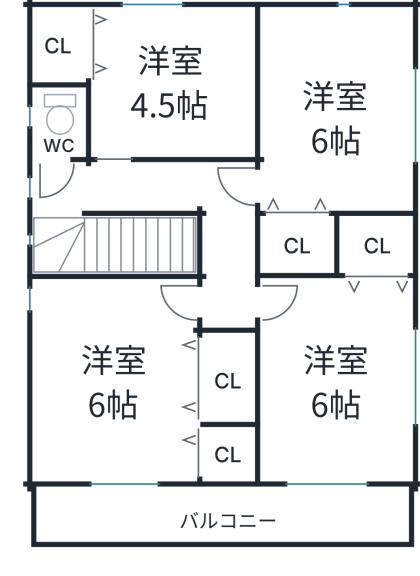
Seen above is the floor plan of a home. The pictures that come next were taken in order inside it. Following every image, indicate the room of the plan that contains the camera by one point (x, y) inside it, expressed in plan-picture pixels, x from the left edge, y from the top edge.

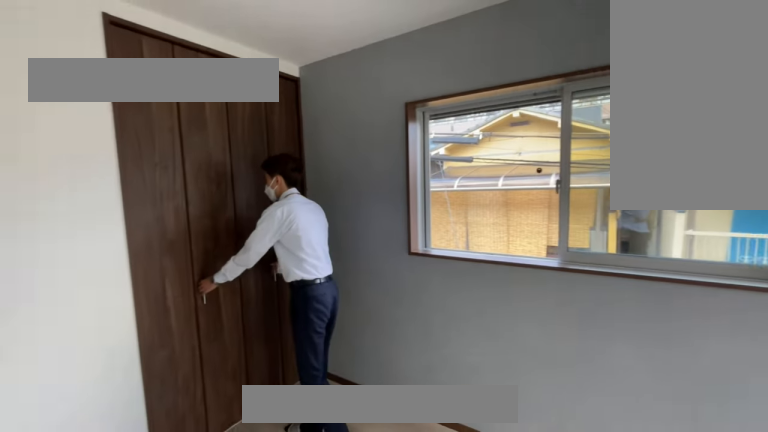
(329, 384)
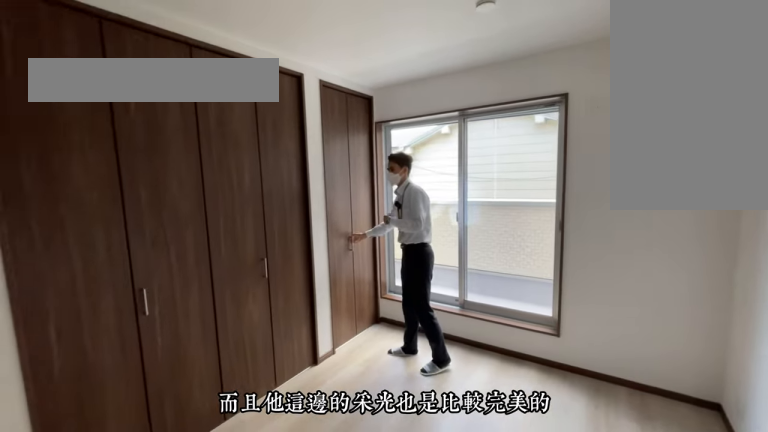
(120, 396)
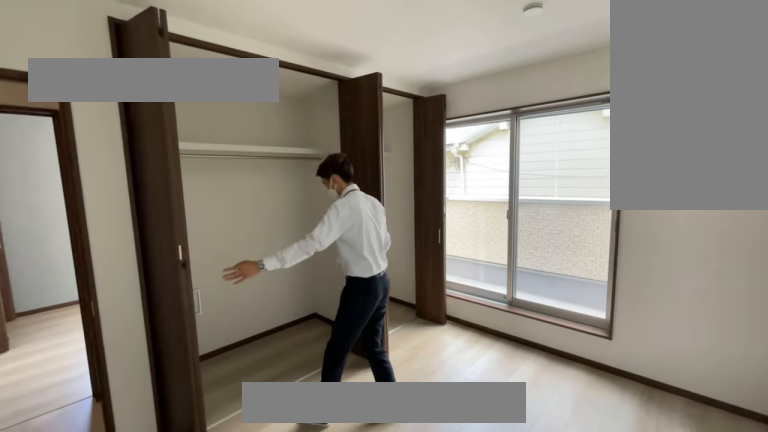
(120, 394)
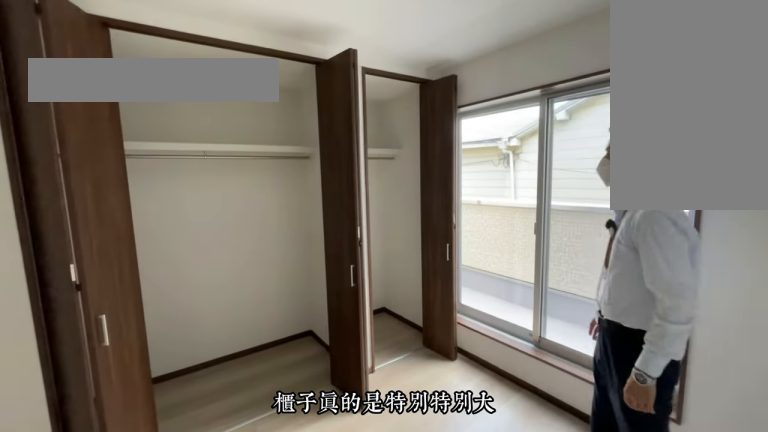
(120, 465)
